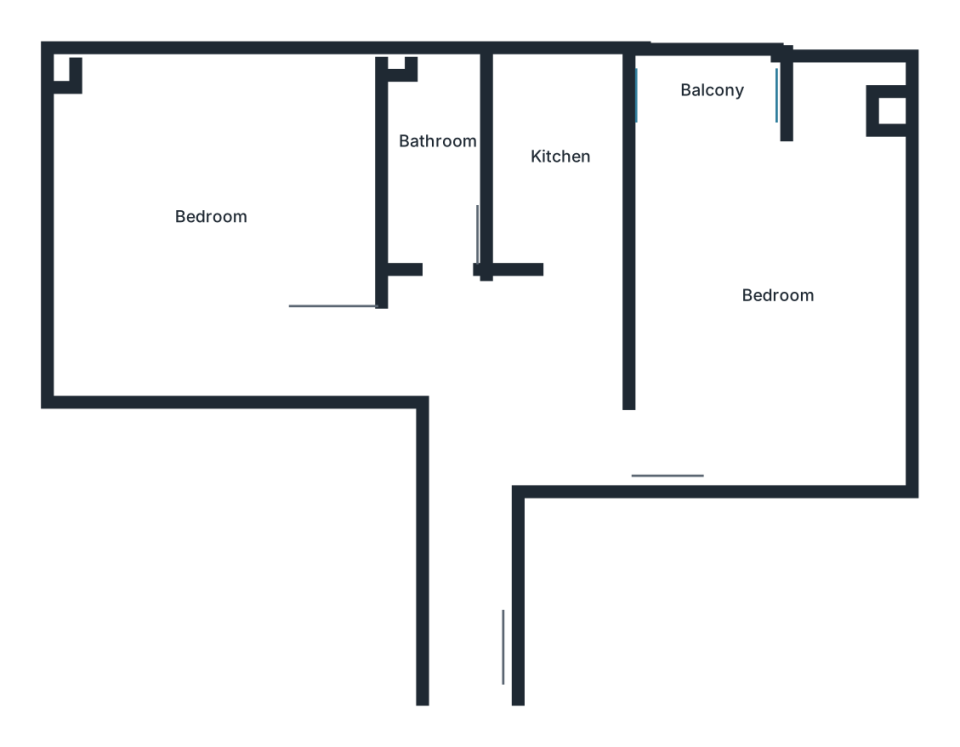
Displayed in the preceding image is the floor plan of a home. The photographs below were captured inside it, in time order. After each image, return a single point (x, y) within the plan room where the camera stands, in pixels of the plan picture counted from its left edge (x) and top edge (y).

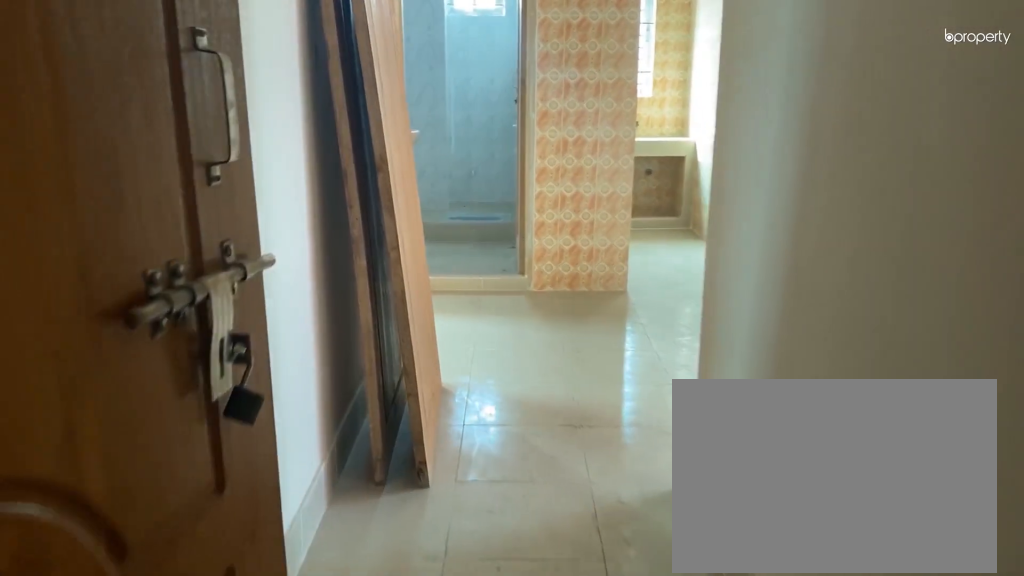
(474, 620)
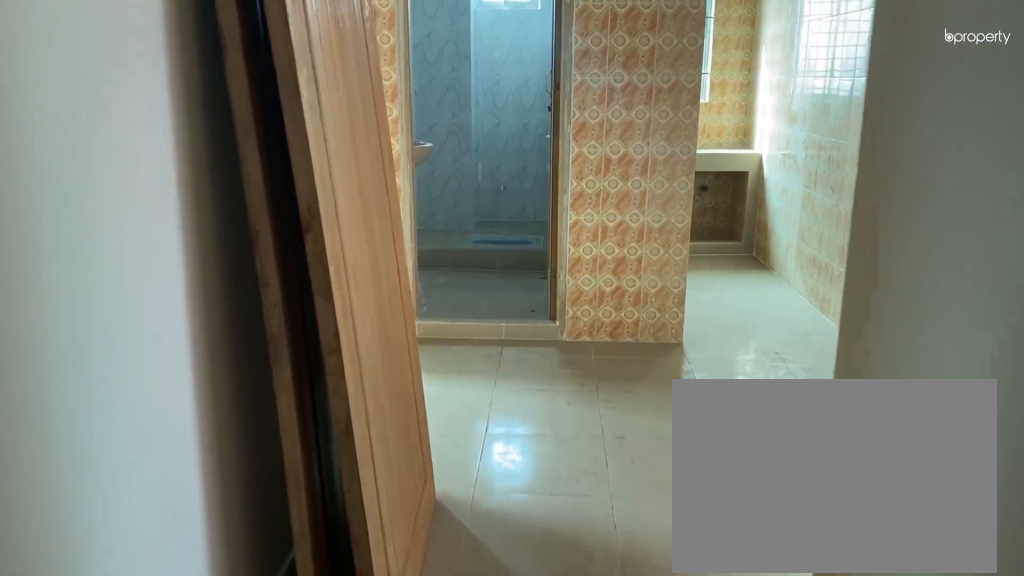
(474, 620)
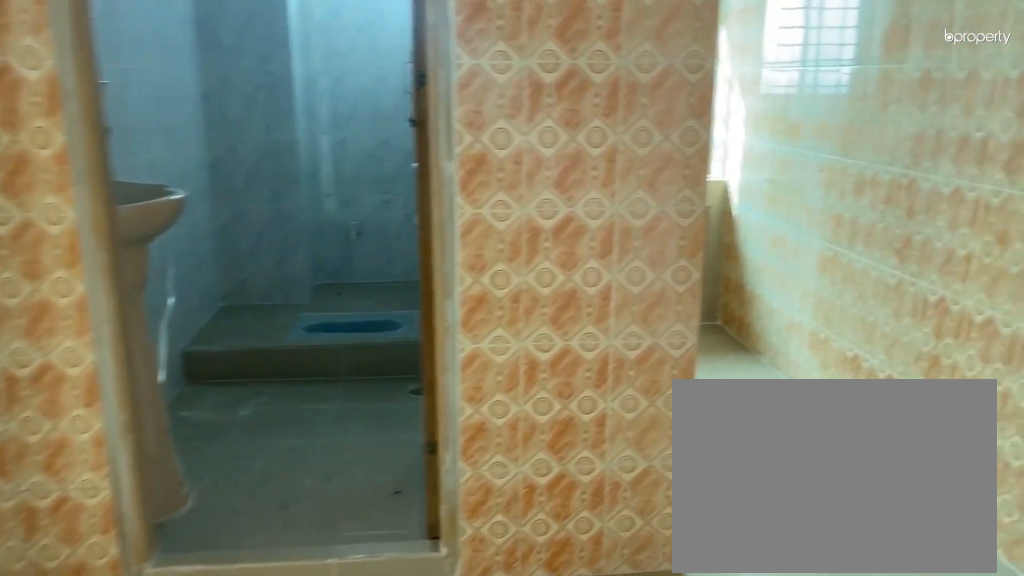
(505, 382)
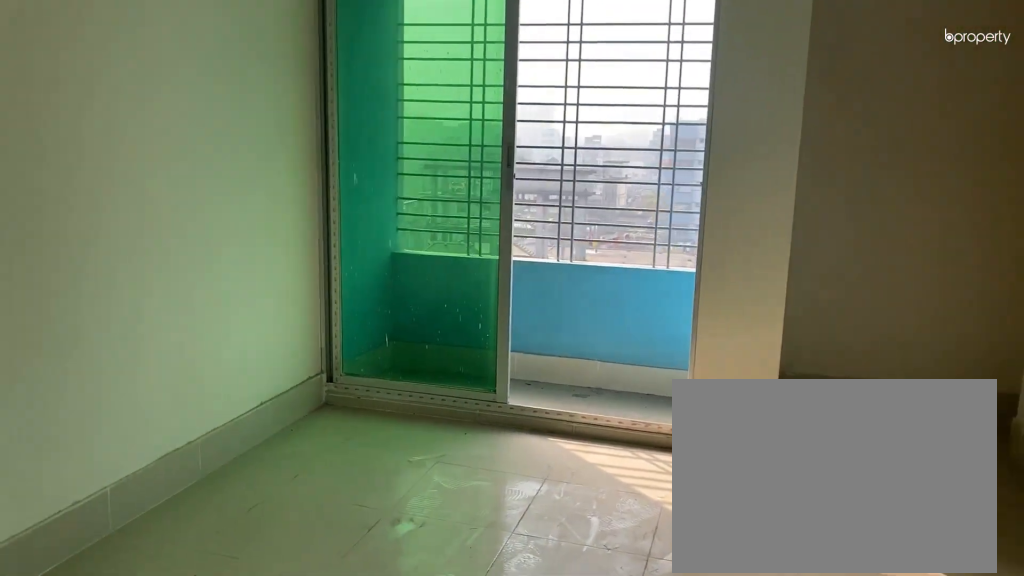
(773, 283)
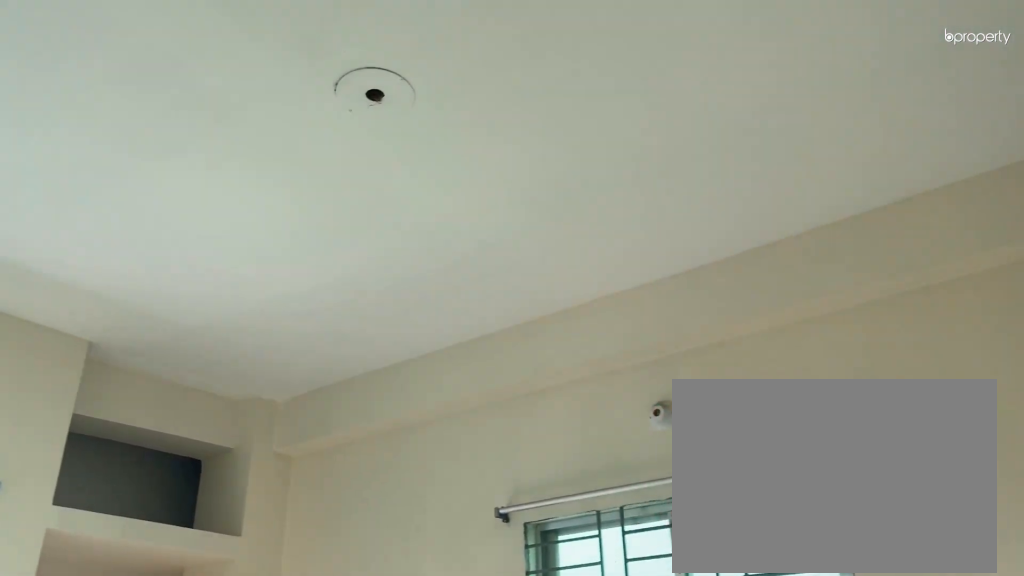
(773, 283)
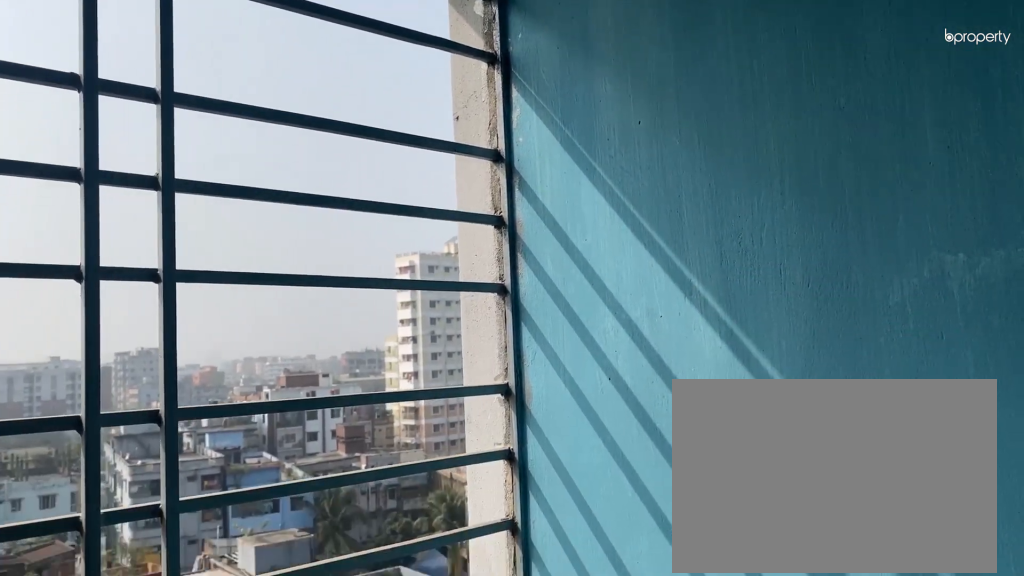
(702, 103)
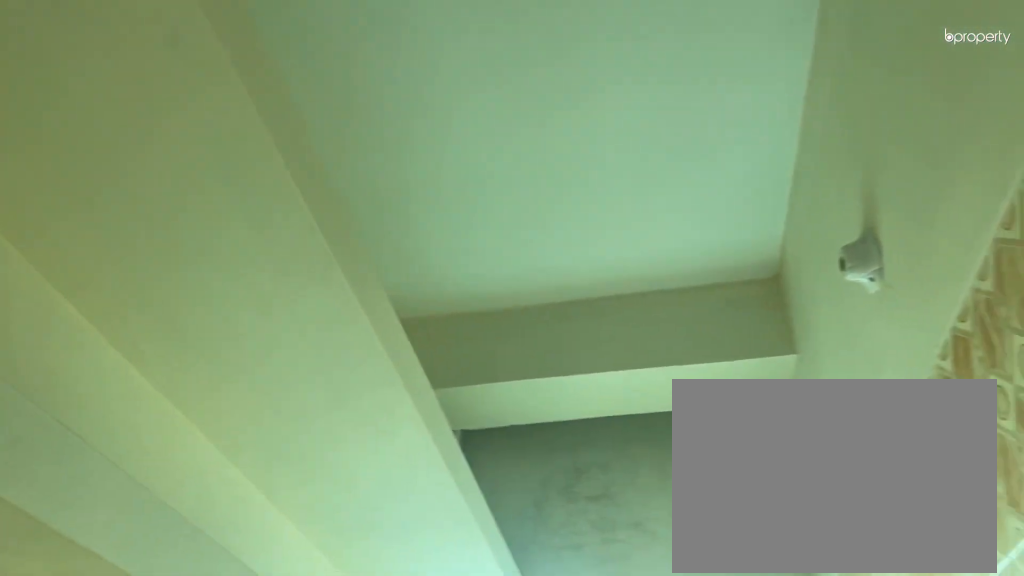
(541, 176)
